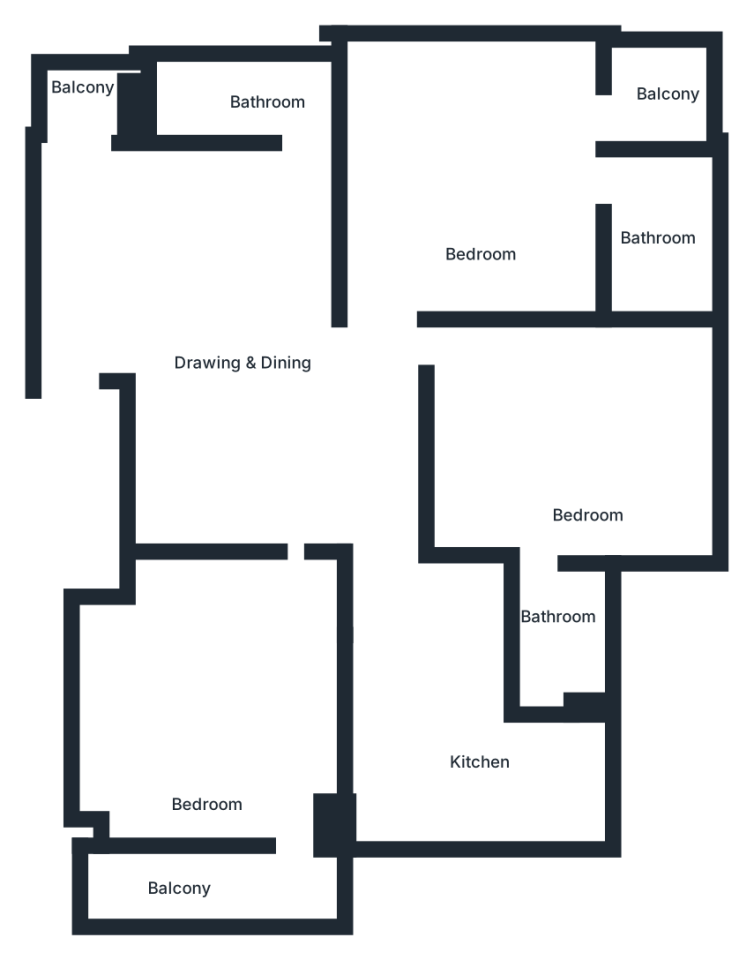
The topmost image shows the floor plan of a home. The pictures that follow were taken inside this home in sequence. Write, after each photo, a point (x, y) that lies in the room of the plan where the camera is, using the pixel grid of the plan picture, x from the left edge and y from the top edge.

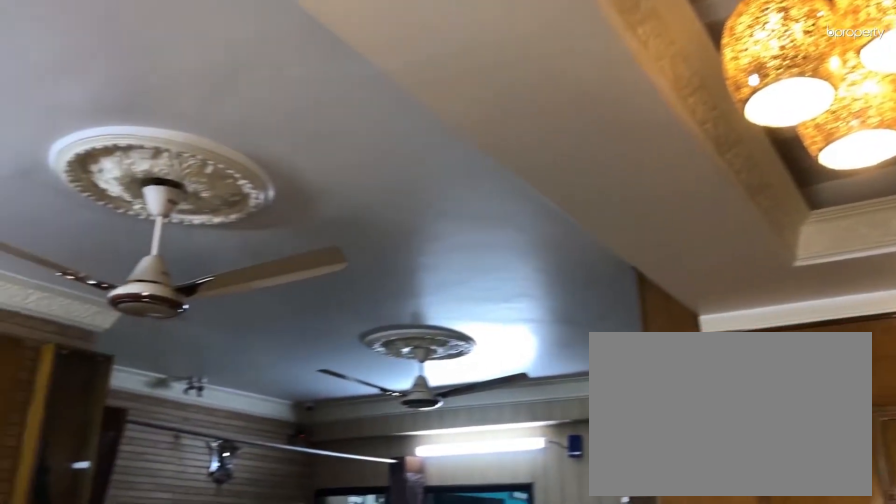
(241, 360)
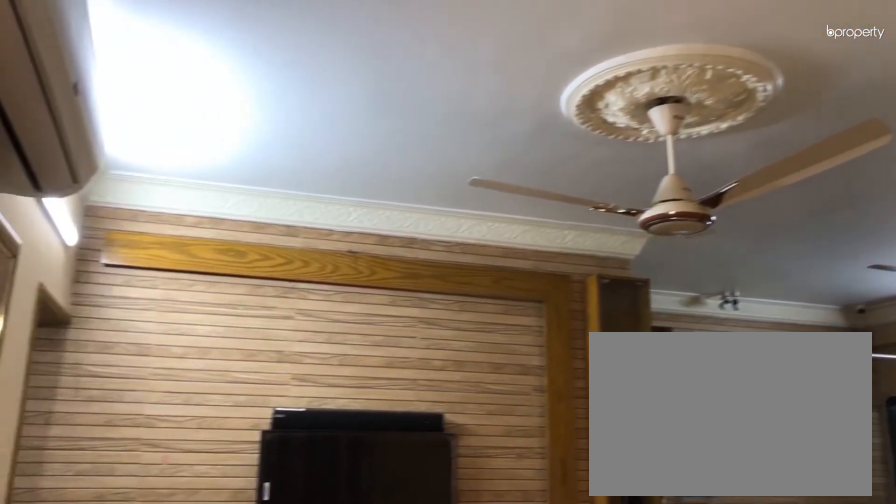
(241, 360)
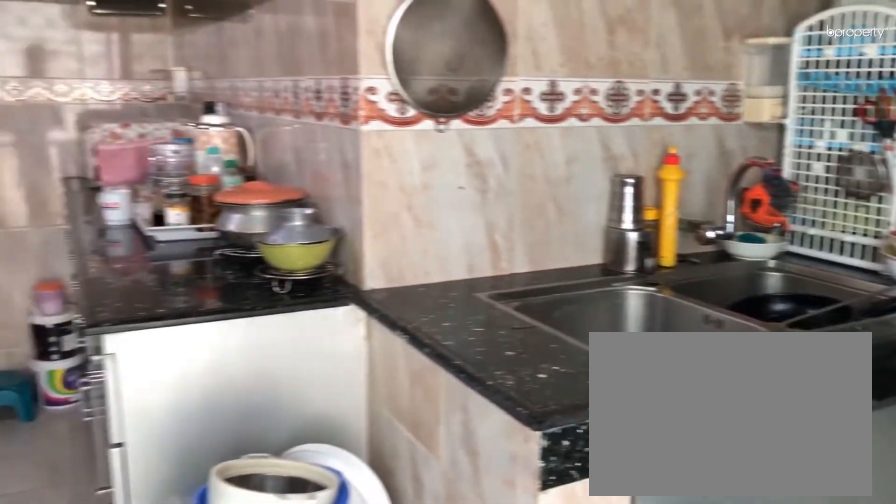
(496, 778)
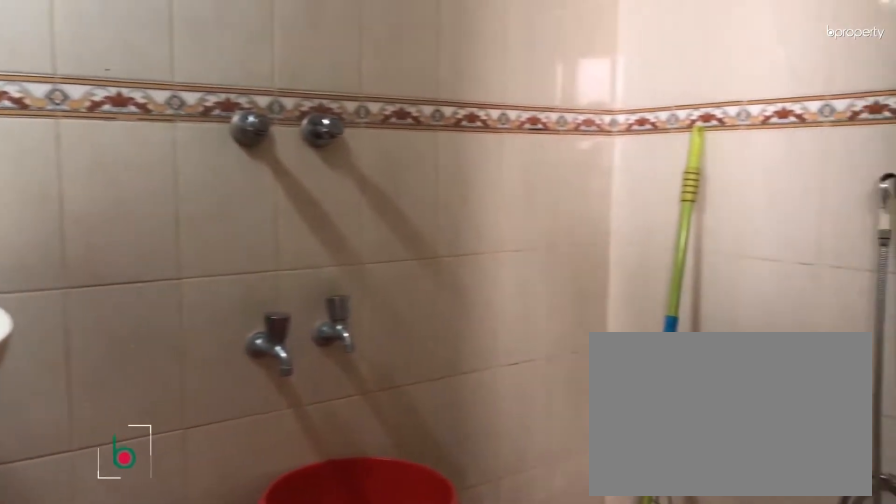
(659, 229)
